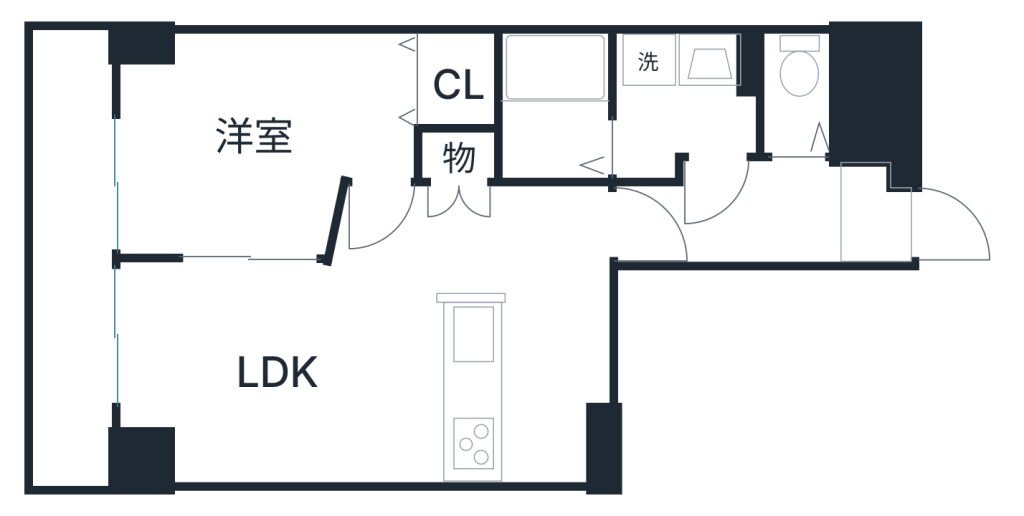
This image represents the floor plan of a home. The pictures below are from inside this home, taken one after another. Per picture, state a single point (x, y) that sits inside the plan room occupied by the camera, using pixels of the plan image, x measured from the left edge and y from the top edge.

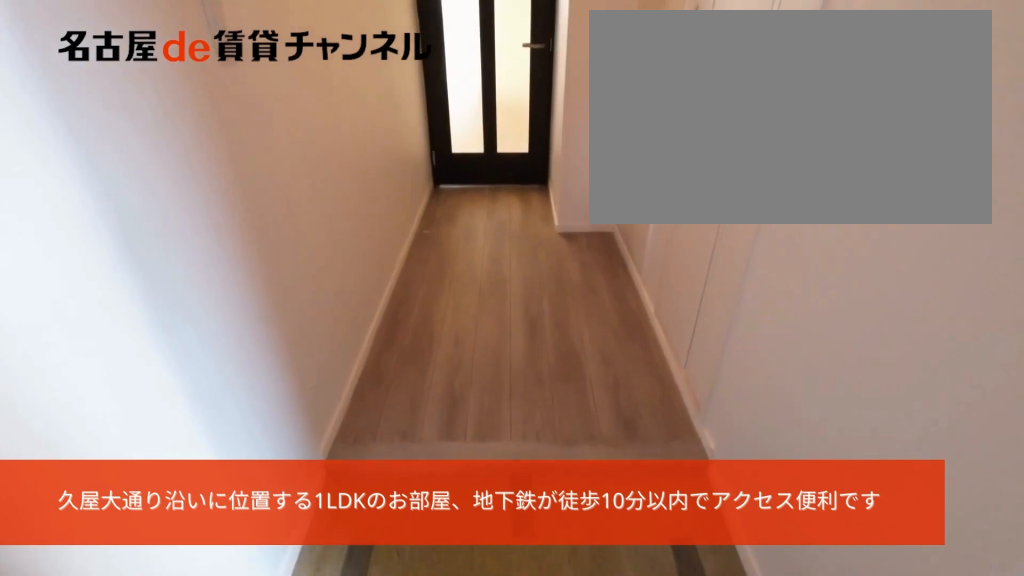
(879, 216)
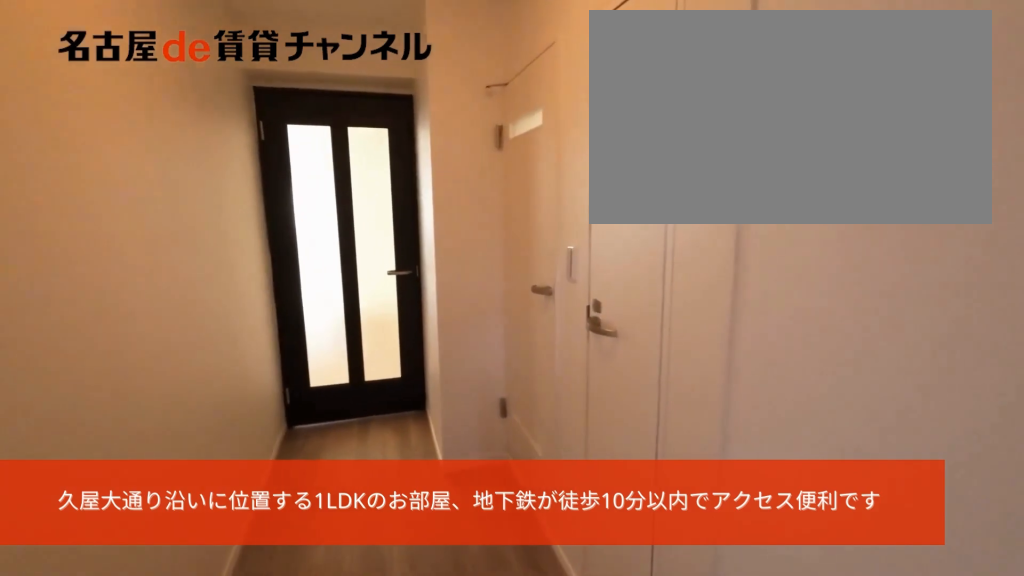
(879, 216)
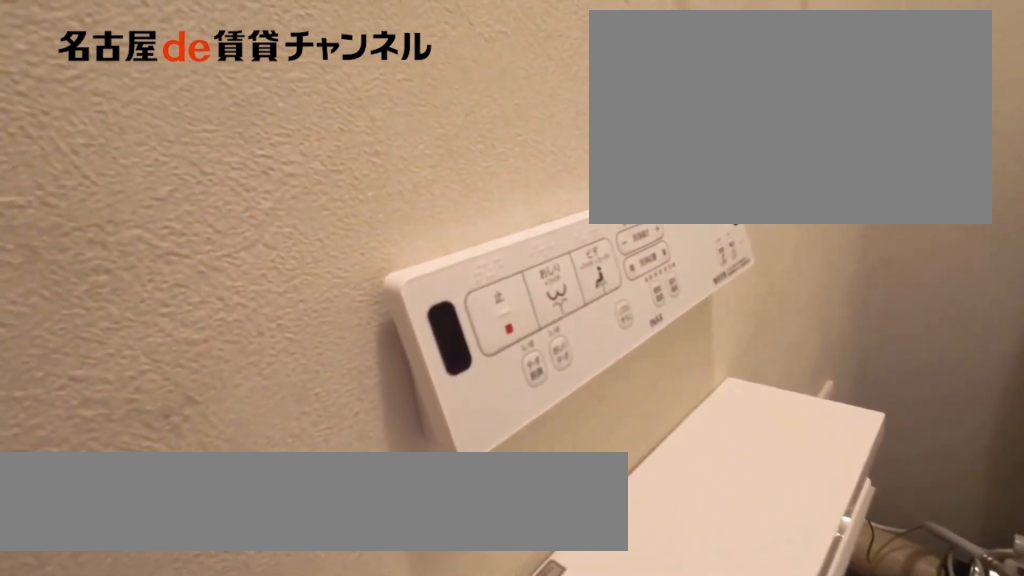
(798, 98)
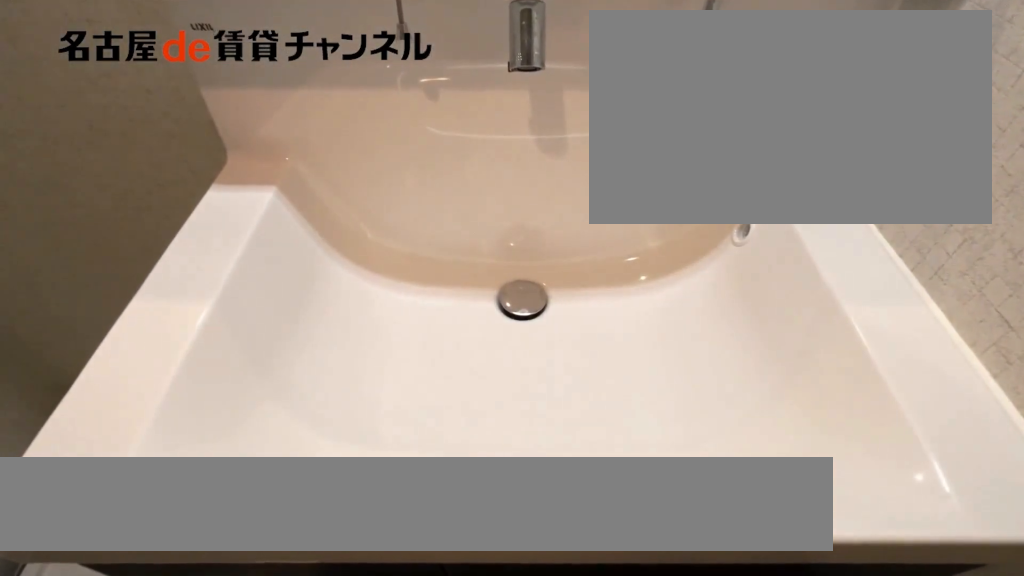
(685, 100)
